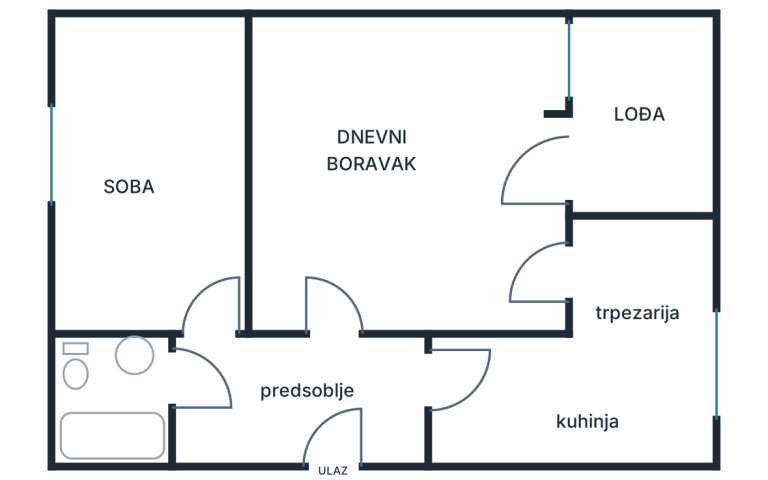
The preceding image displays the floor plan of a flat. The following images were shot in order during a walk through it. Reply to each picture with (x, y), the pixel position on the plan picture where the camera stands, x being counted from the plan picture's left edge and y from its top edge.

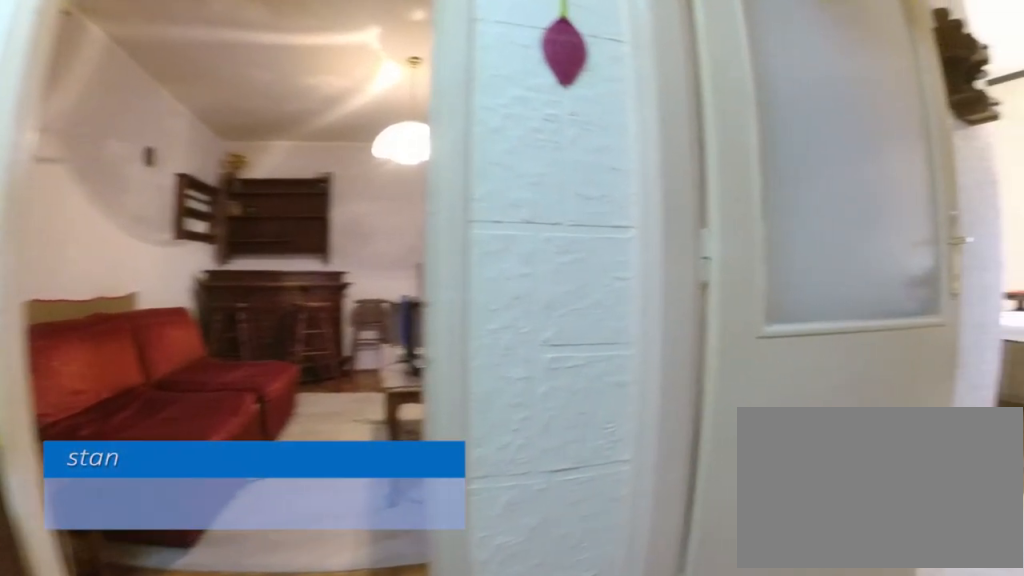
(344, 423)
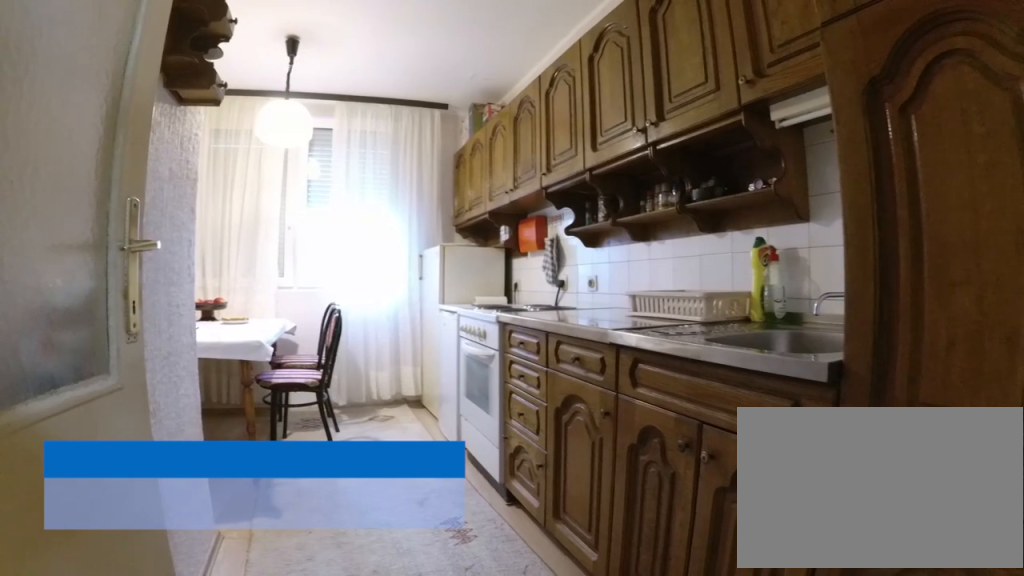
(394, 389)
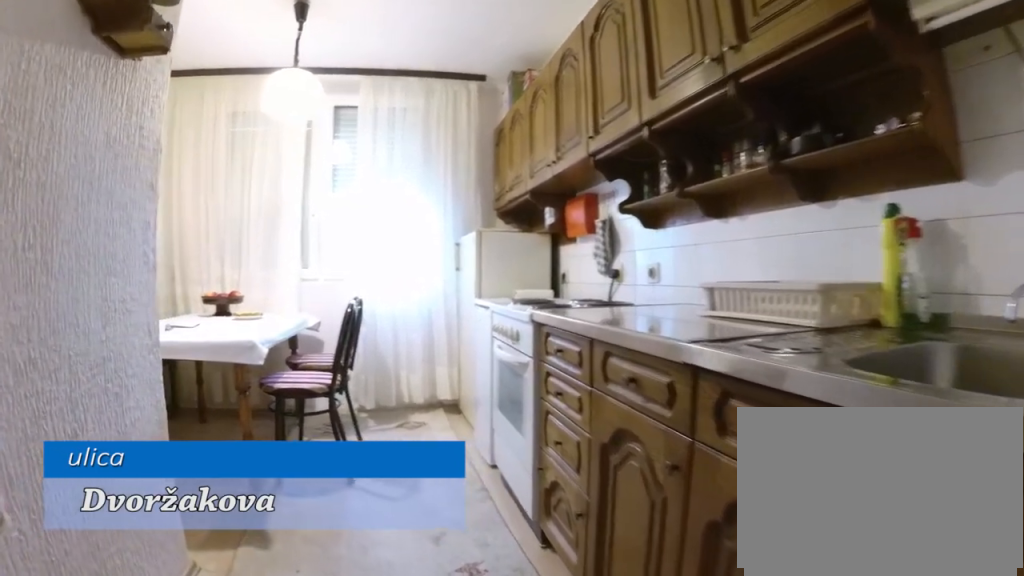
(436, 390)
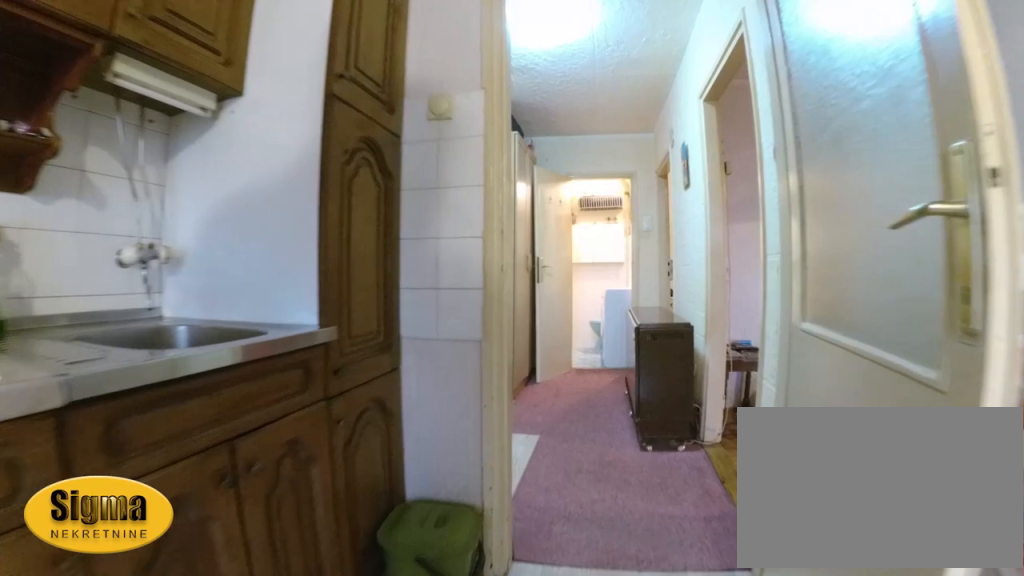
(535, 381)
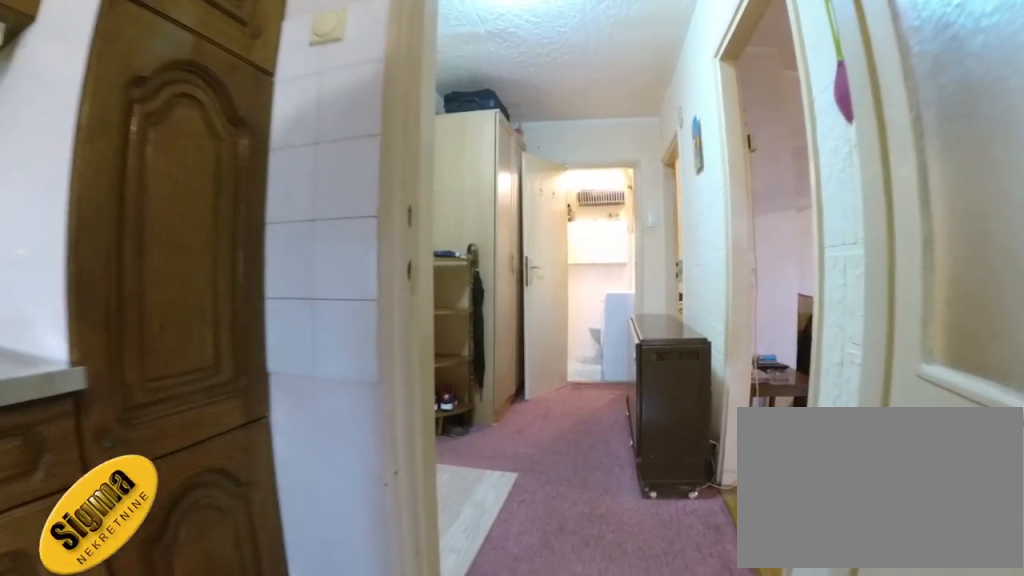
(499, 380)
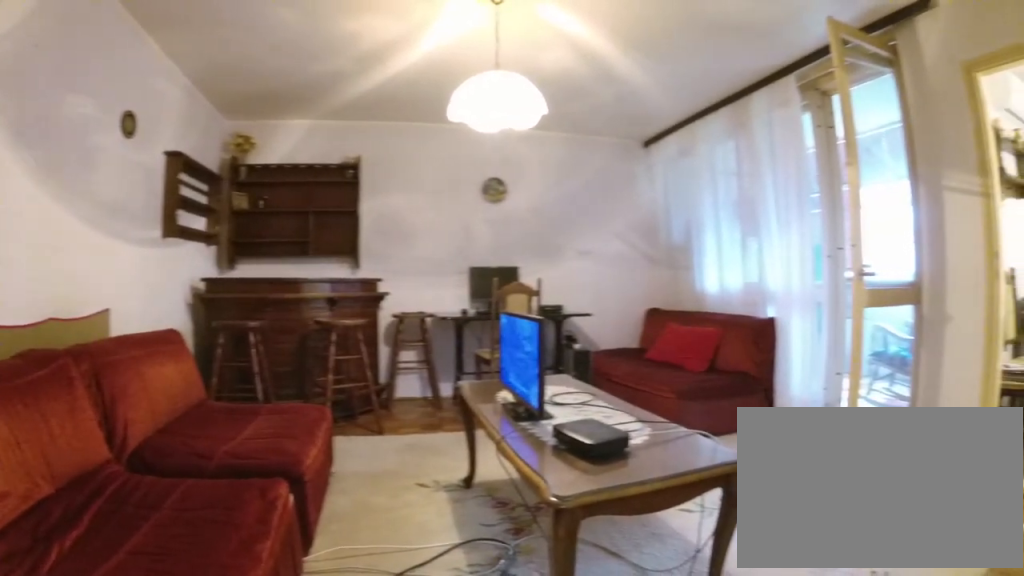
(340, 353)
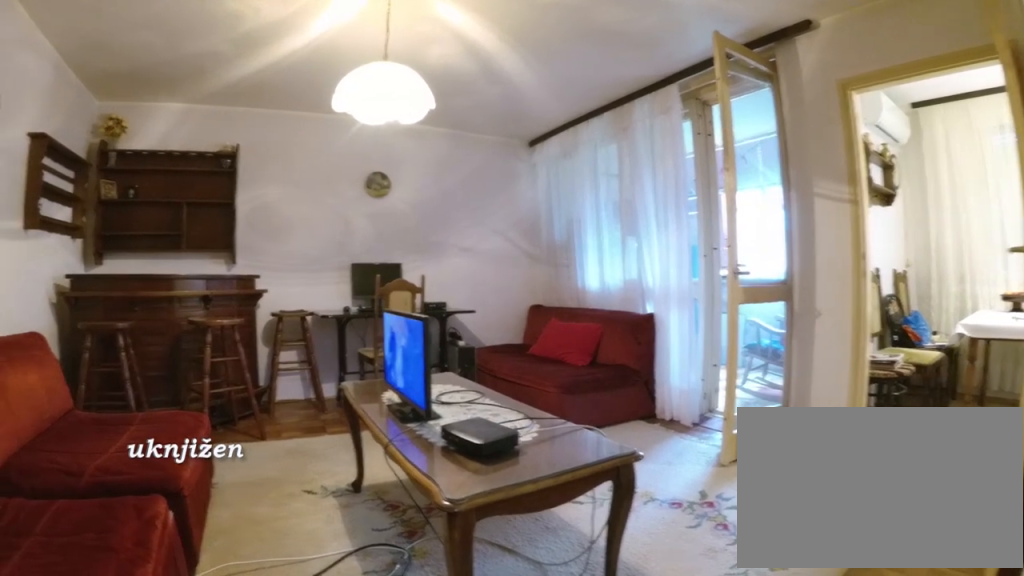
(333, 342)
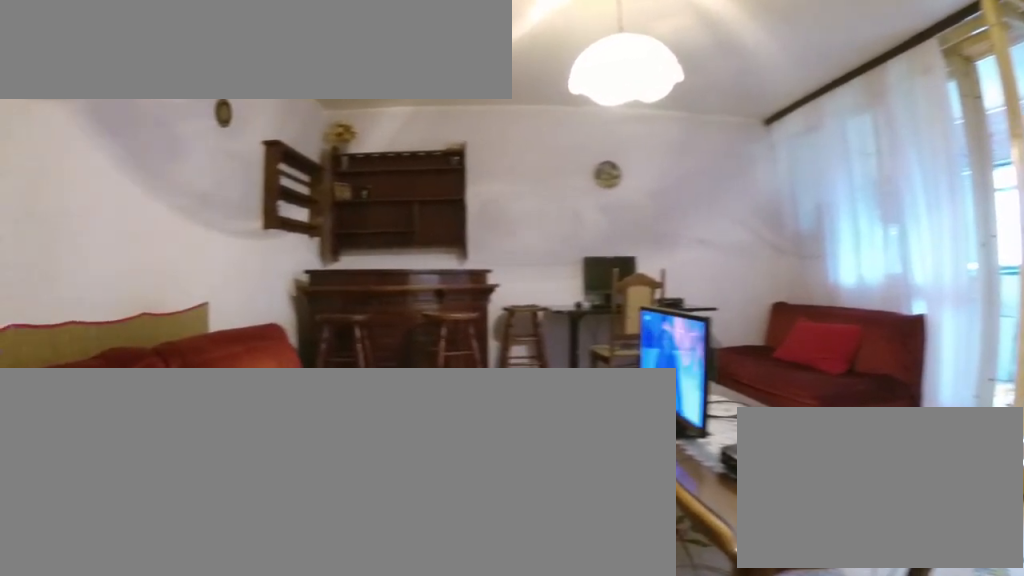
(341, 337)
